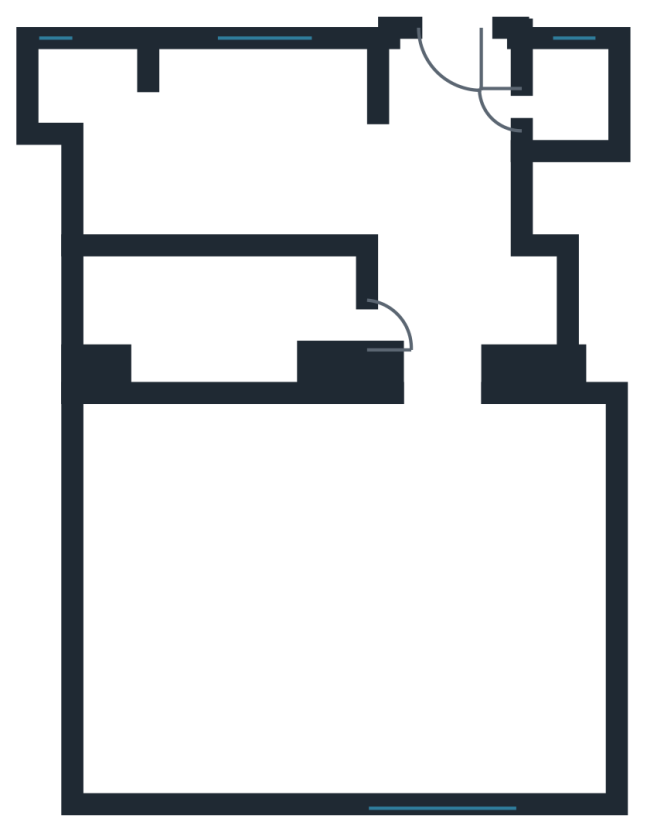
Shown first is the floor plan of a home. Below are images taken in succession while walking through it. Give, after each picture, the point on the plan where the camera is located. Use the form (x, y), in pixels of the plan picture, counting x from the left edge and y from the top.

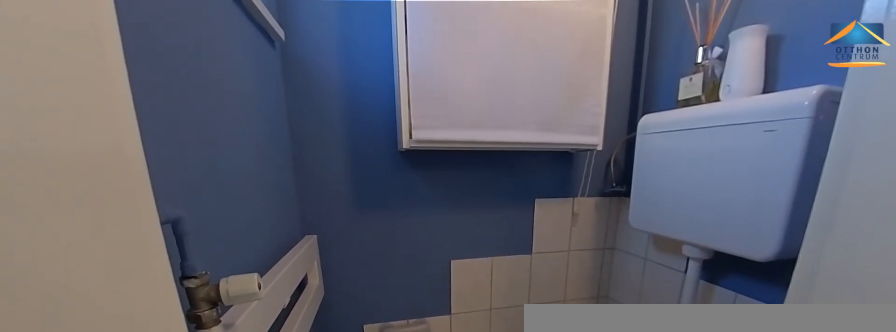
(564, 109)
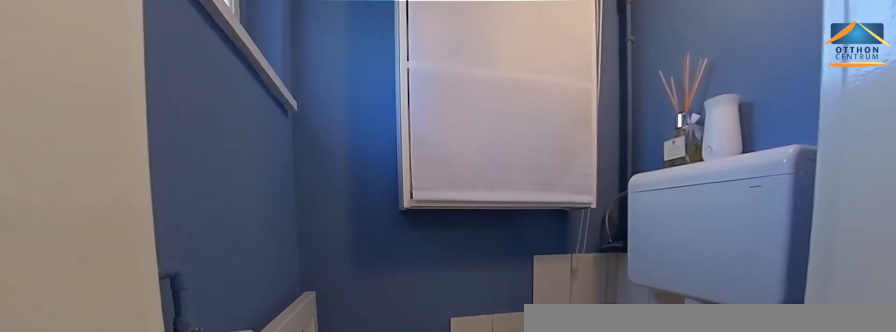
(564, 109)
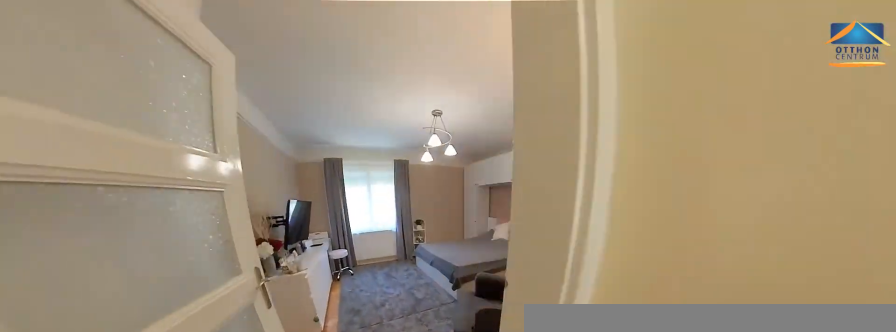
(448, 364)
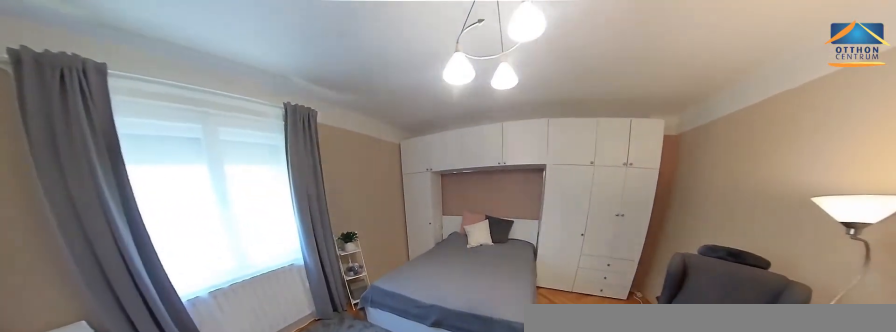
(411, 550)
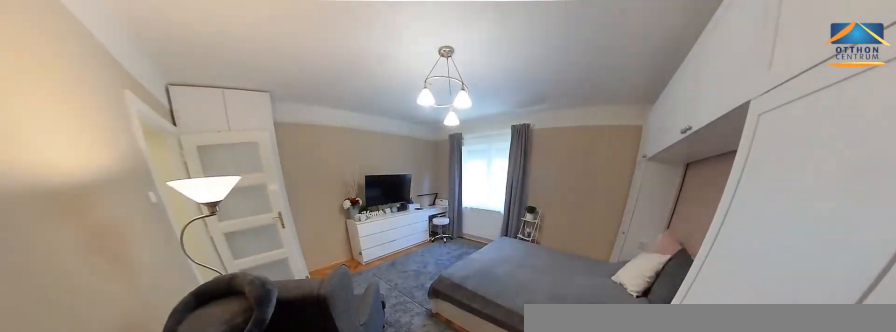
(159, 481)
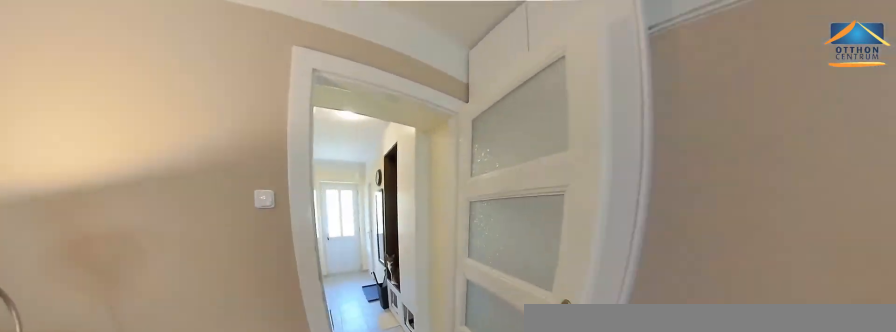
(426, 493)
